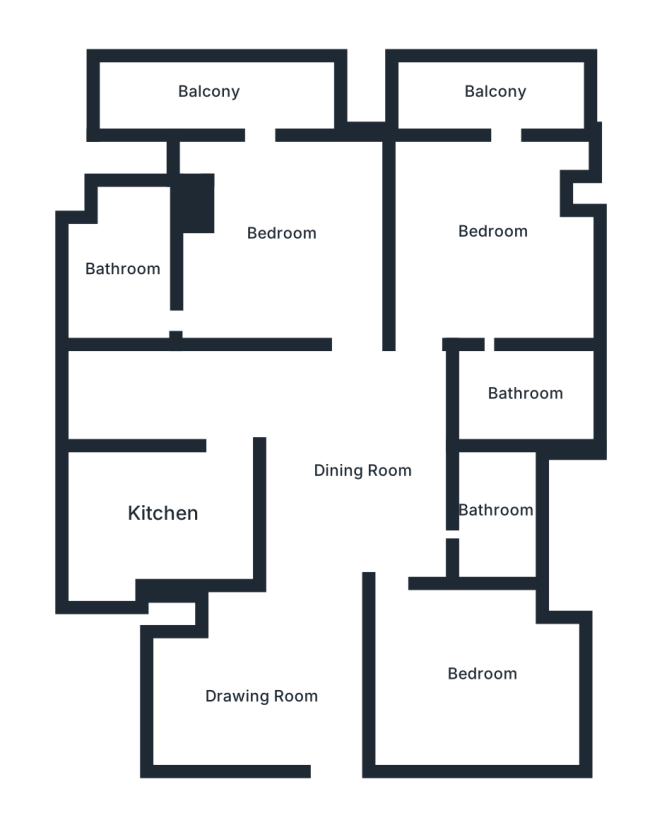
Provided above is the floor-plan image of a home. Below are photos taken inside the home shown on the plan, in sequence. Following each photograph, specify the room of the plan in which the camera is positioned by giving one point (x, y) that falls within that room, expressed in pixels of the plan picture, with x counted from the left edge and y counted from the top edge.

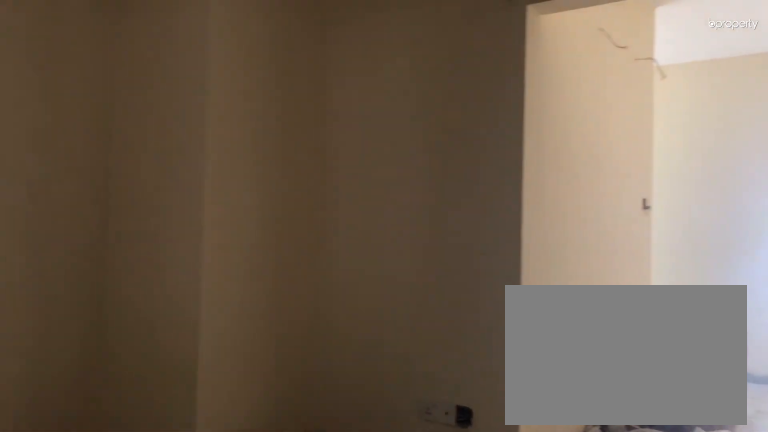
(268, 695)
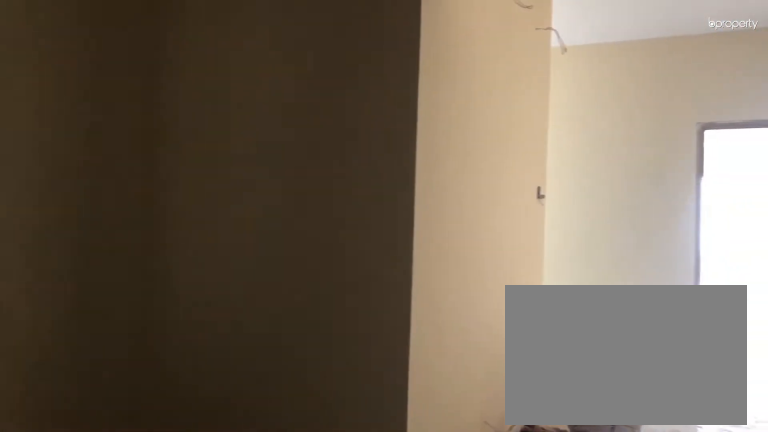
(268, 695)
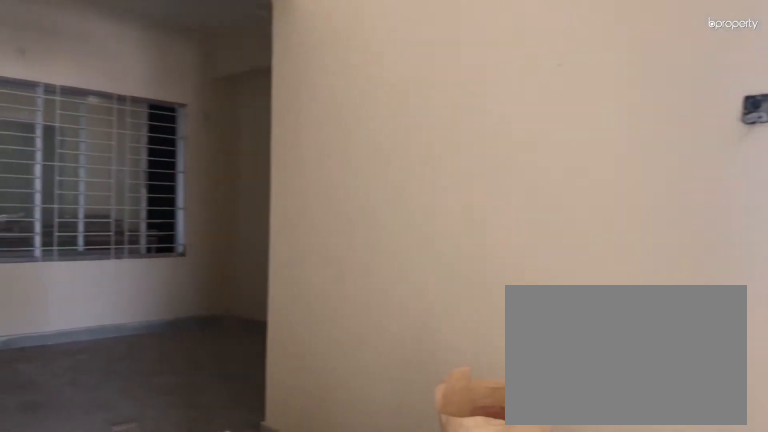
(361, 470)
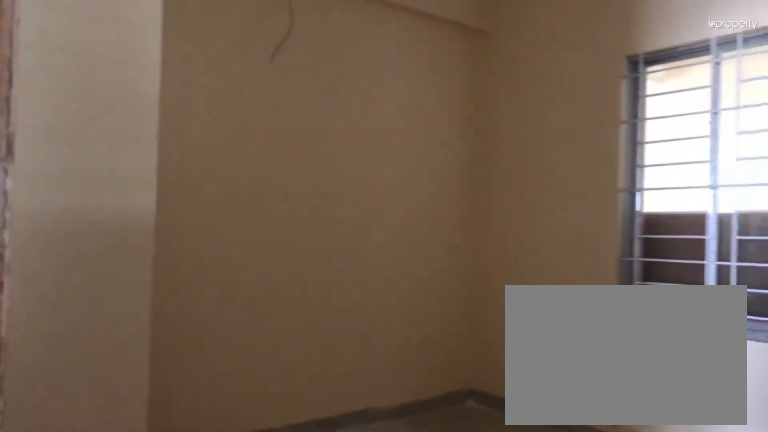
(483, 677)
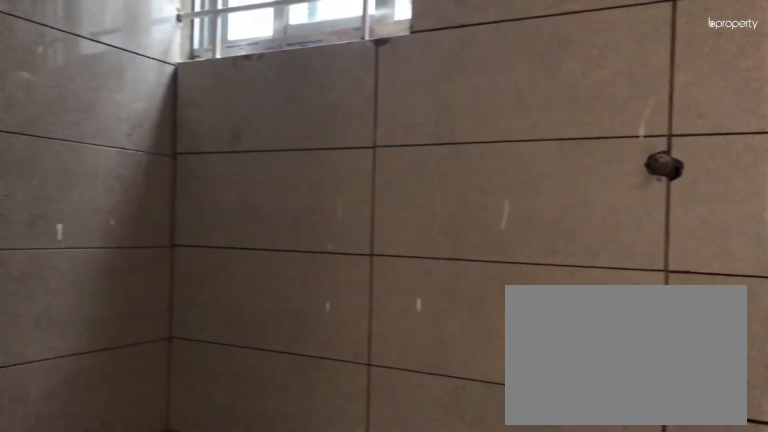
(493, 507)
